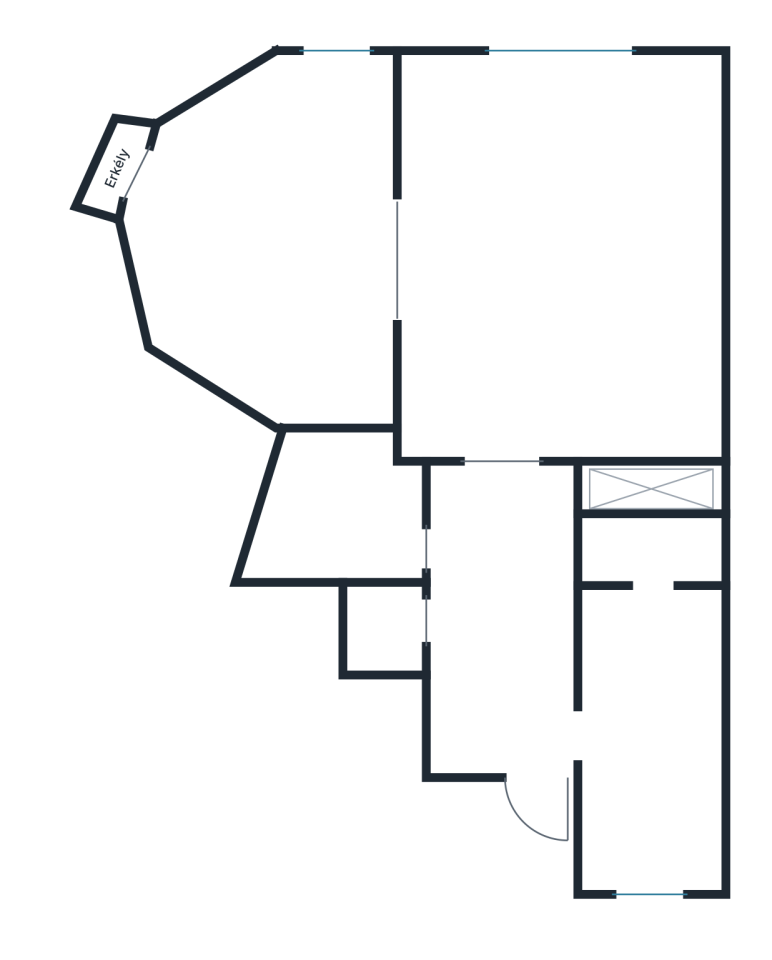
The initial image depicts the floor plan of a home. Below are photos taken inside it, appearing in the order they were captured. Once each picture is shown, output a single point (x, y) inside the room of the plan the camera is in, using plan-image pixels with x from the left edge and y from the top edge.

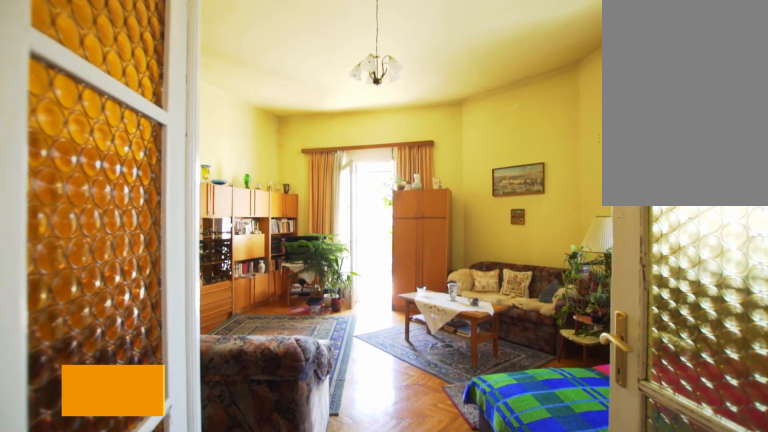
(264, 250)
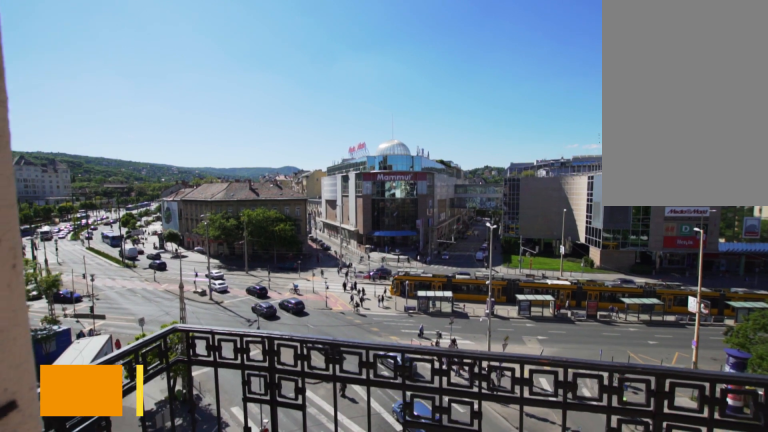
(111, 171)
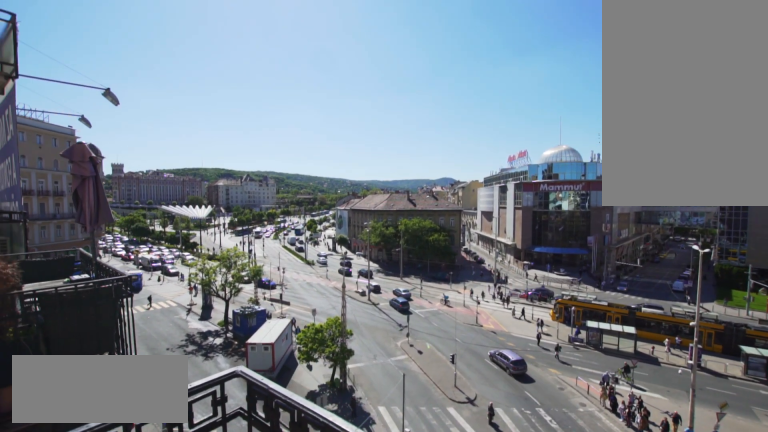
(111, 170)
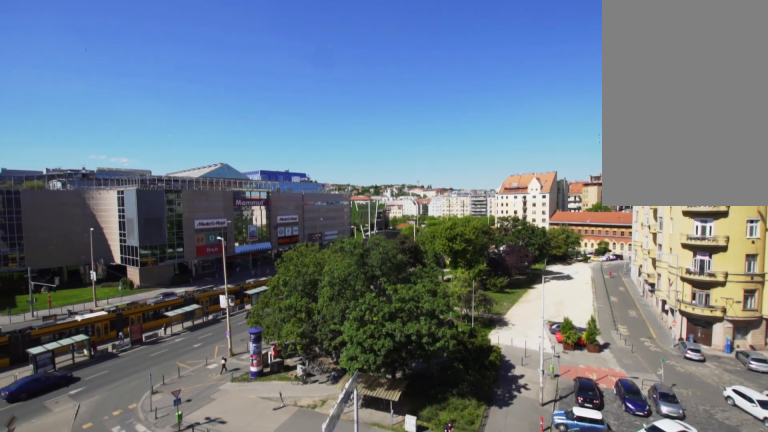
(111, 171)
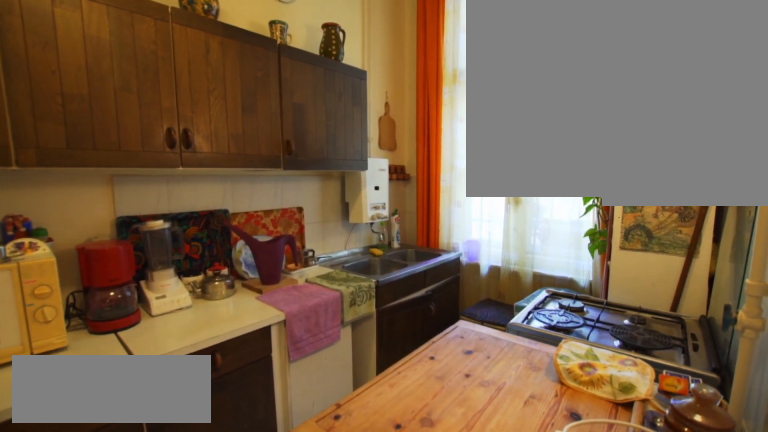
(654, 740)
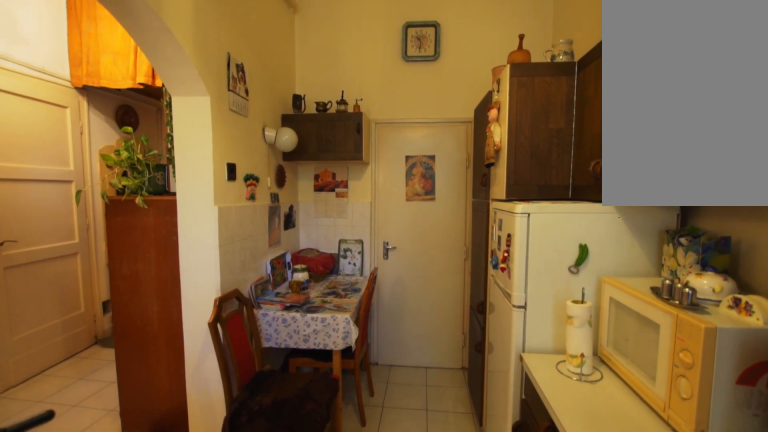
(652, 740)
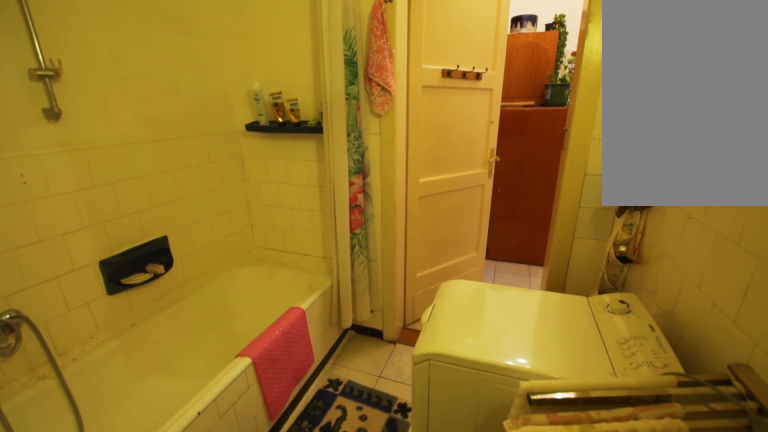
(358, 521)
